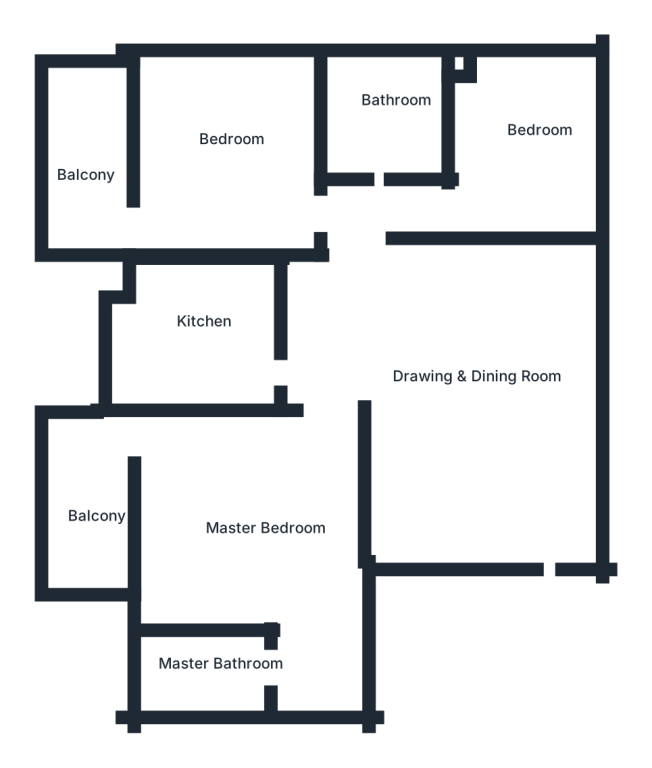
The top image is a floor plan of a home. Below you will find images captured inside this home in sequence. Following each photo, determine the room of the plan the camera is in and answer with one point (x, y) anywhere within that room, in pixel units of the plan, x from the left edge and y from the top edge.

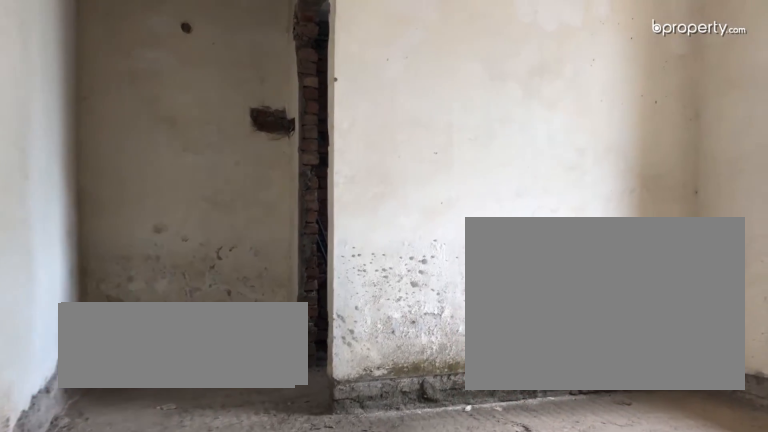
(276, 519)
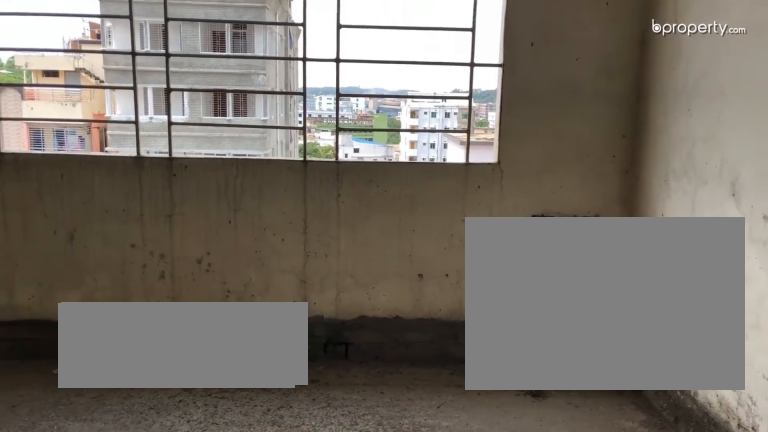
(233, 174)
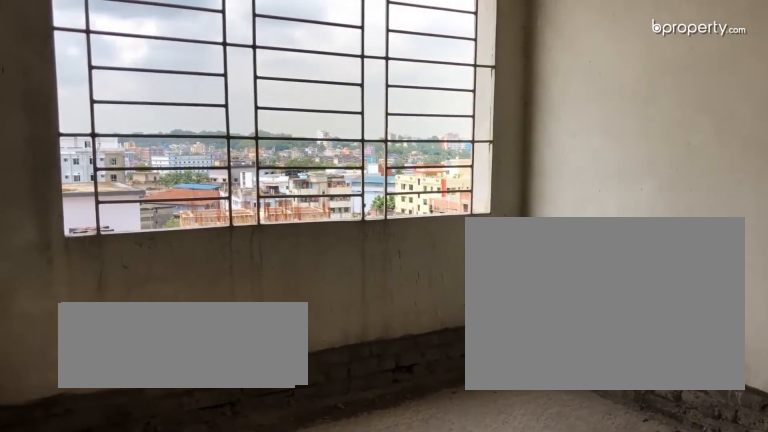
(530, 153)
